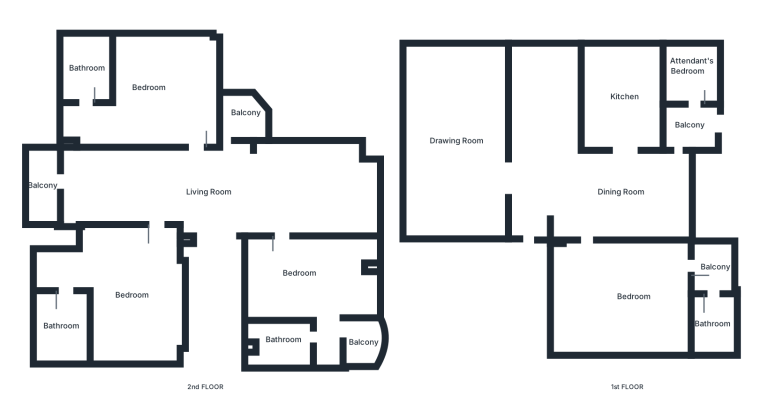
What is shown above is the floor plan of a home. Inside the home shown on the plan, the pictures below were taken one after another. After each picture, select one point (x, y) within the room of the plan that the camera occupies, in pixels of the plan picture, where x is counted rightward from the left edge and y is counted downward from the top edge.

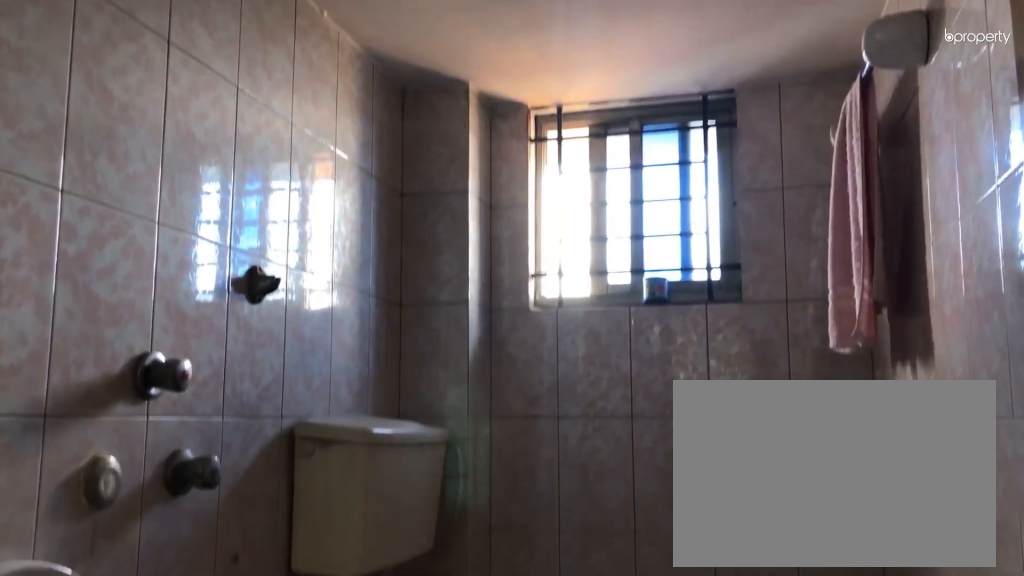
(723, 325)
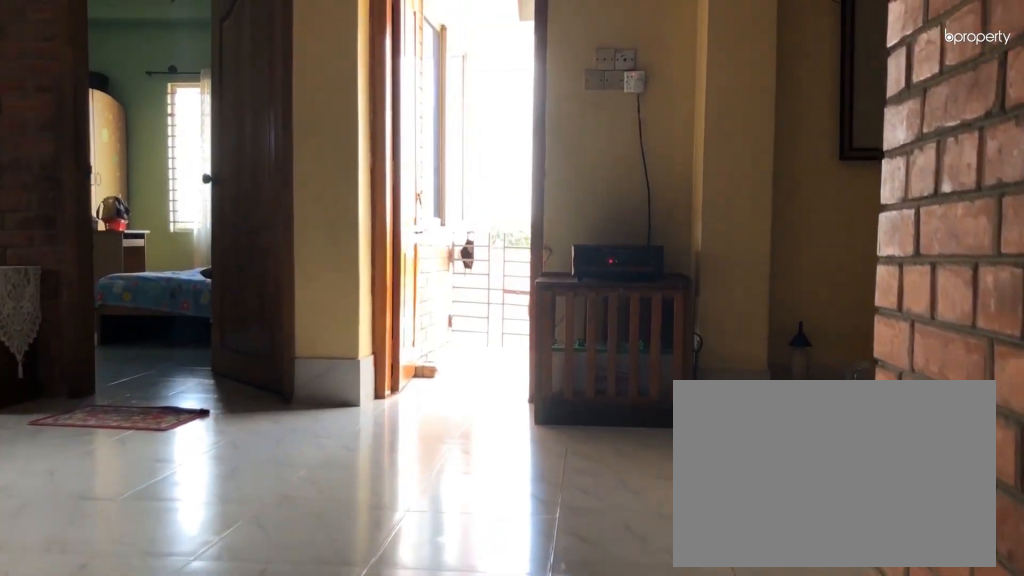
(213, 223)
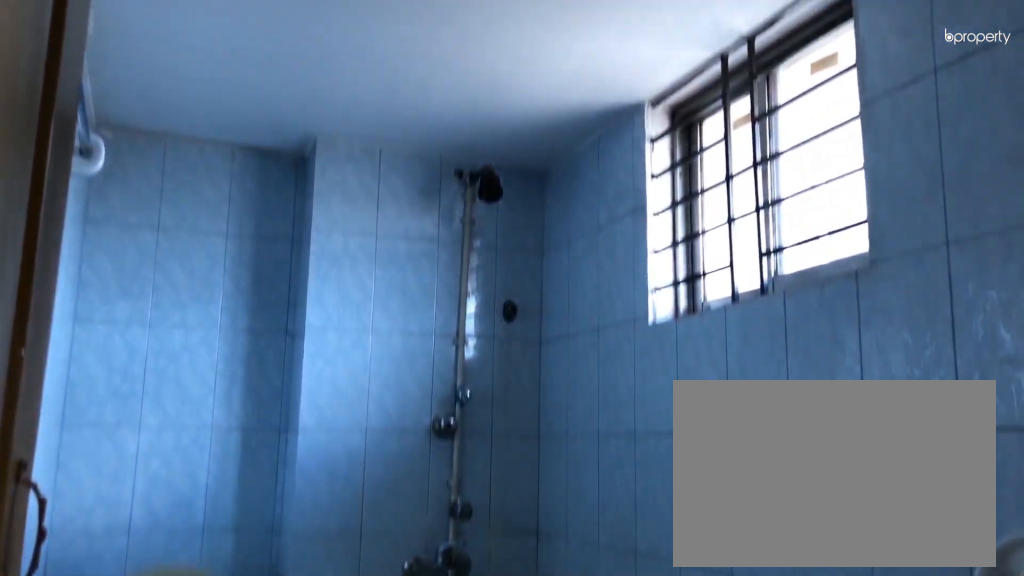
(61, 330)
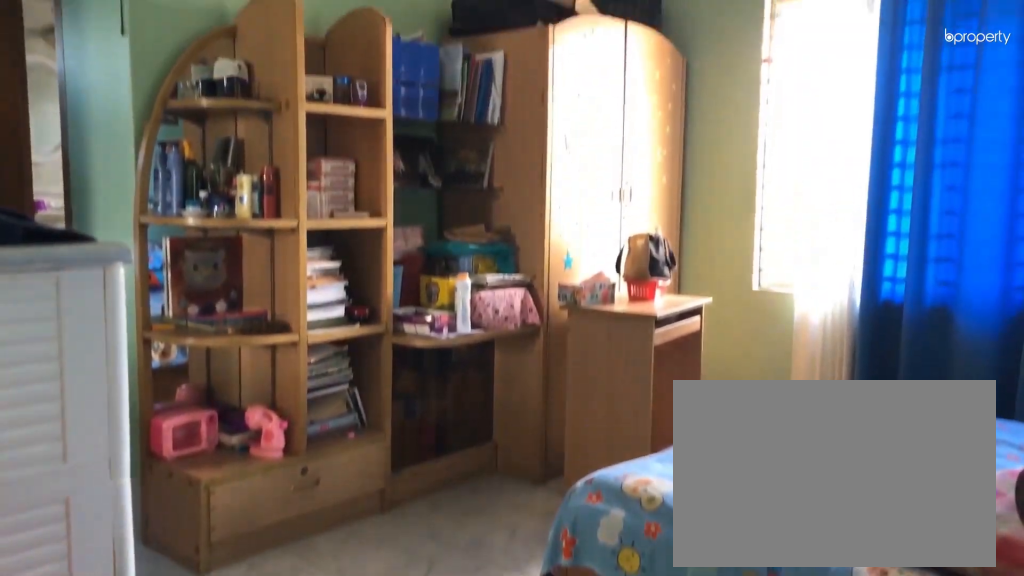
(147, 89)
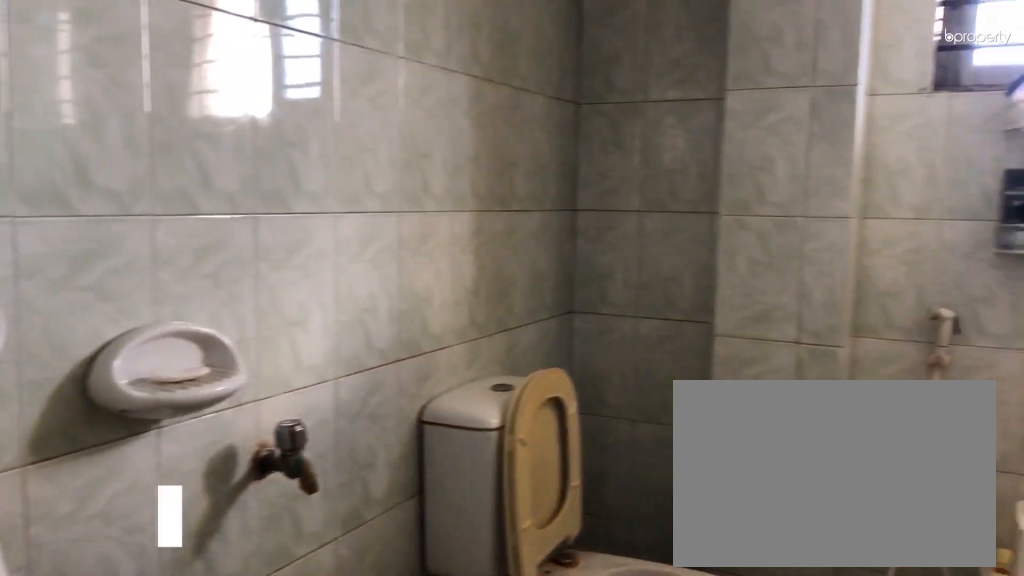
(85, 70)
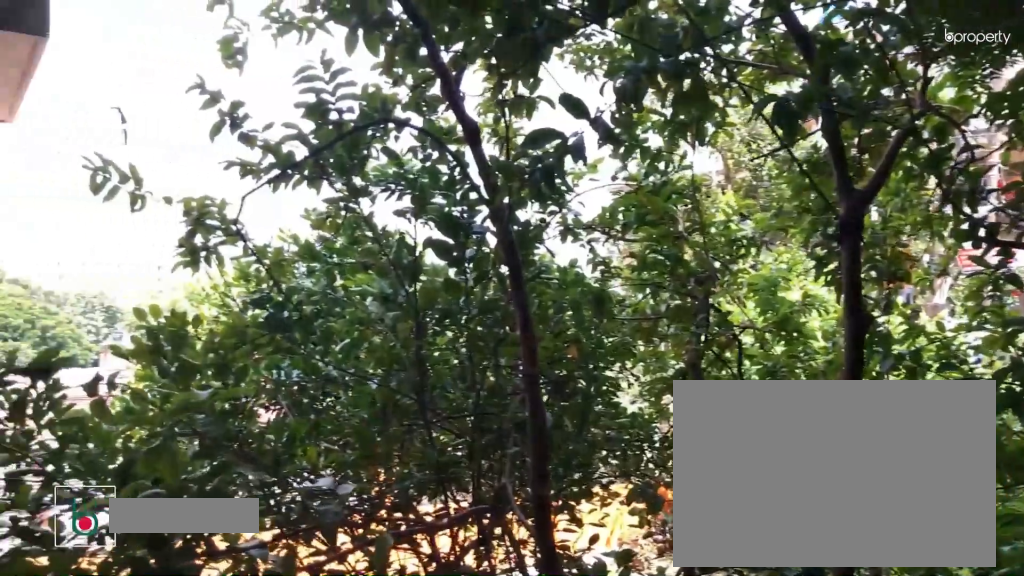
(360, 347)
